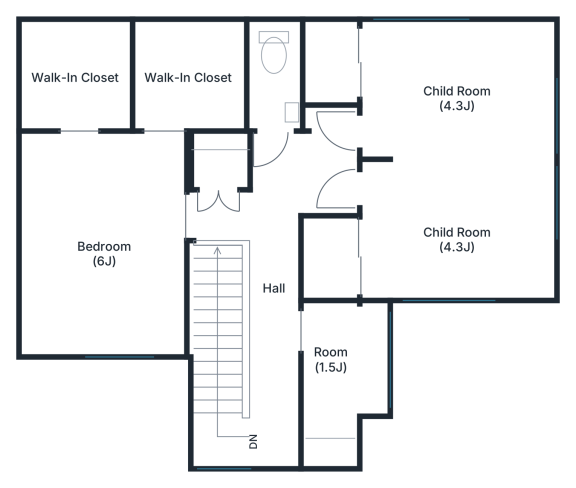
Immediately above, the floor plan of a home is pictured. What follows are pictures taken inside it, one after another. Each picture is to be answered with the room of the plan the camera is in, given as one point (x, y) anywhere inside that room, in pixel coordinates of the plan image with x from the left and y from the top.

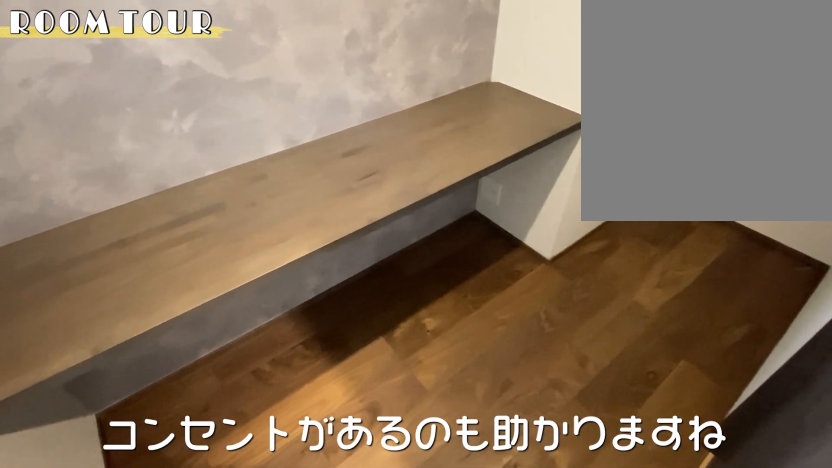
(344, 356)
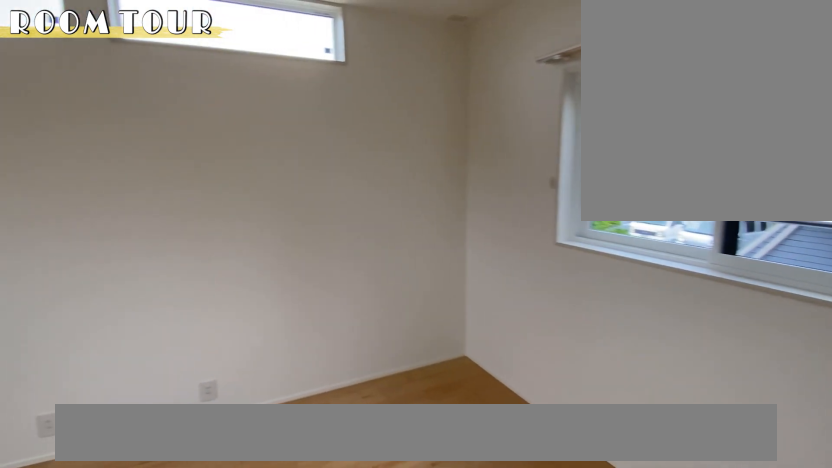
(447, 166)
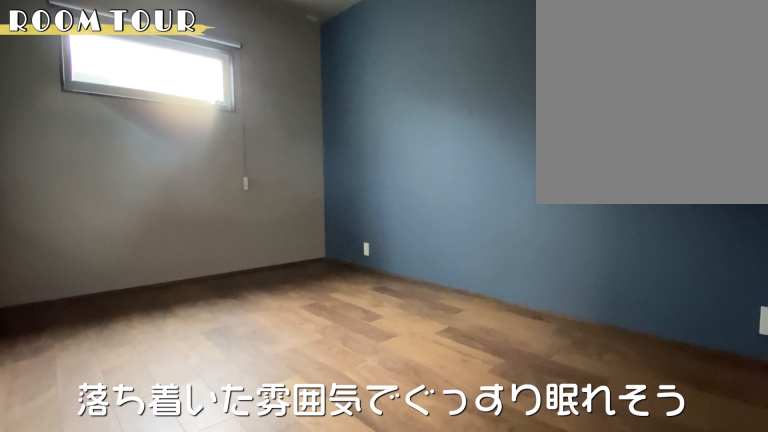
(111, 249)
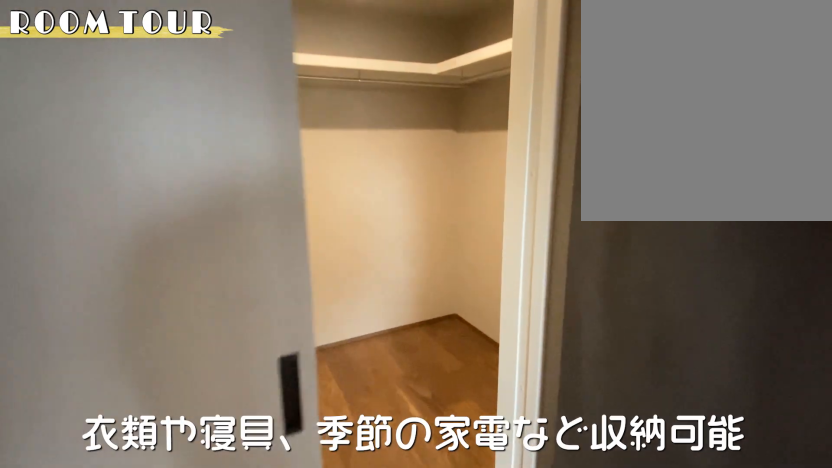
(178, 90)
